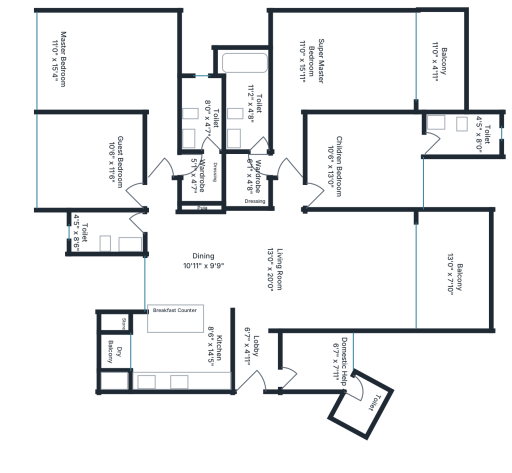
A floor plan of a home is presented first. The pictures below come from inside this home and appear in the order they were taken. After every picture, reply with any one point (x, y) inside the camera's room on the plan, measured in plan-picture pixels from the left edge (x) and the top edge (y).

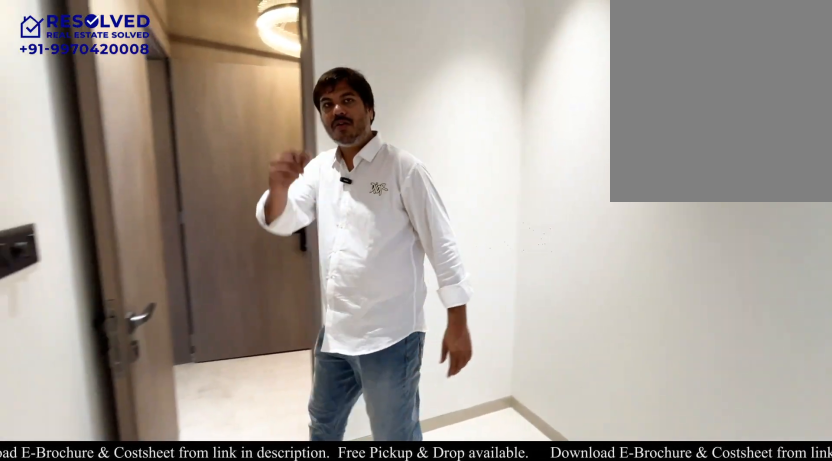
(317, 361)
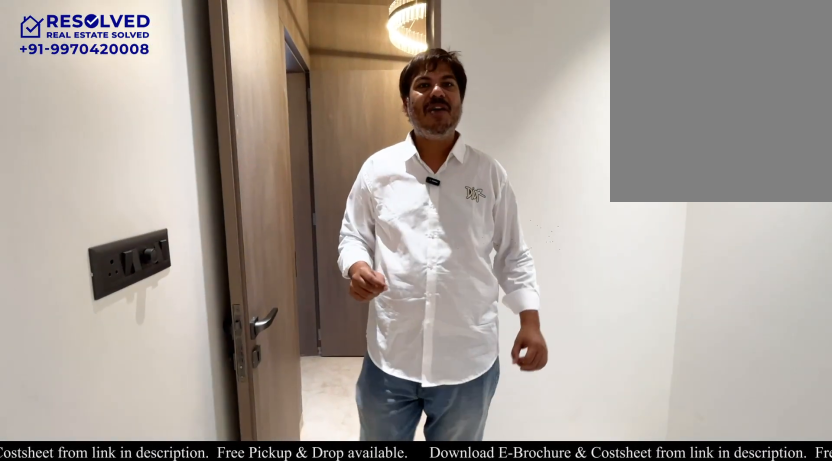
(317, 361)
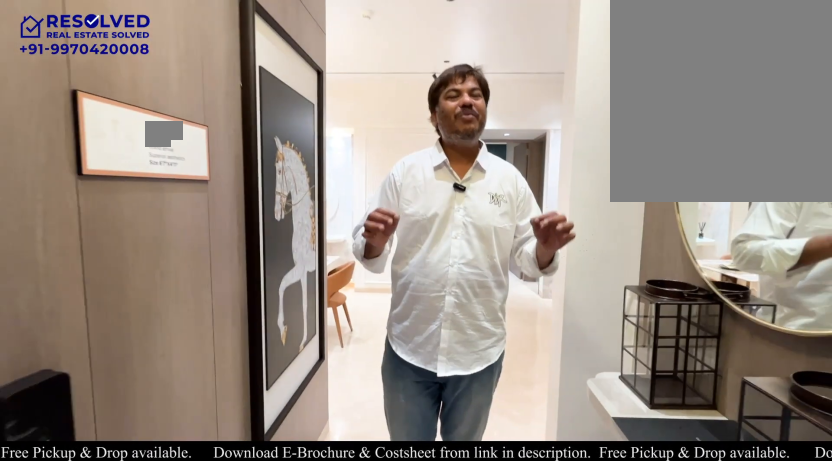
(257, 360)
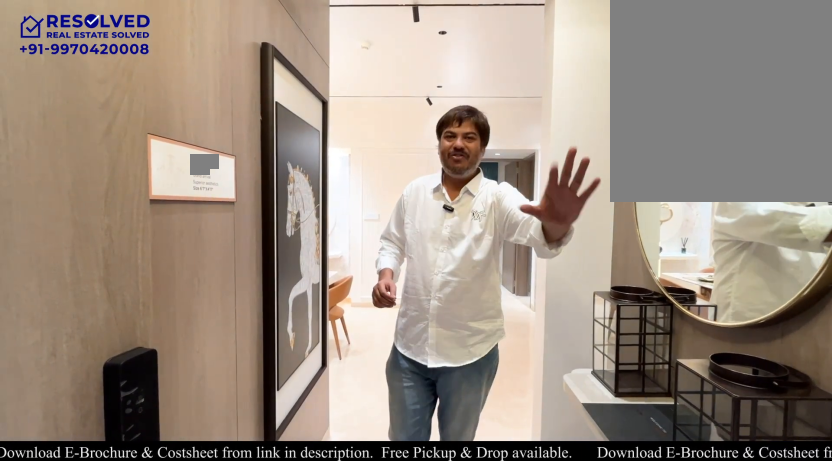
(257, 360)
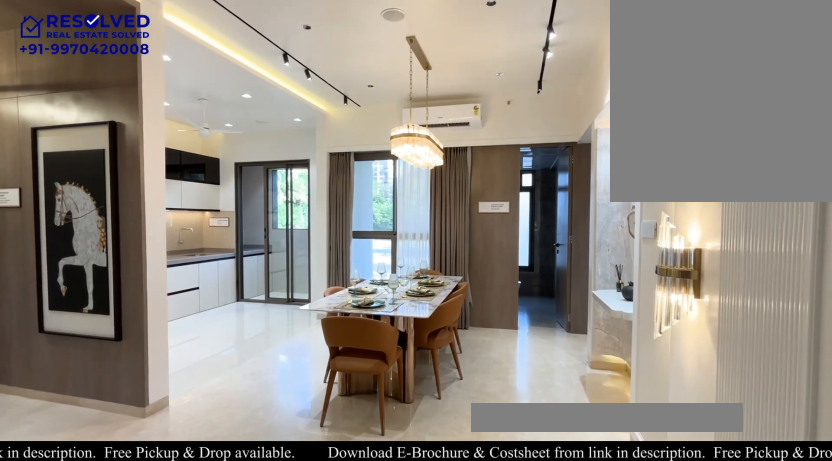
(221, 259)
